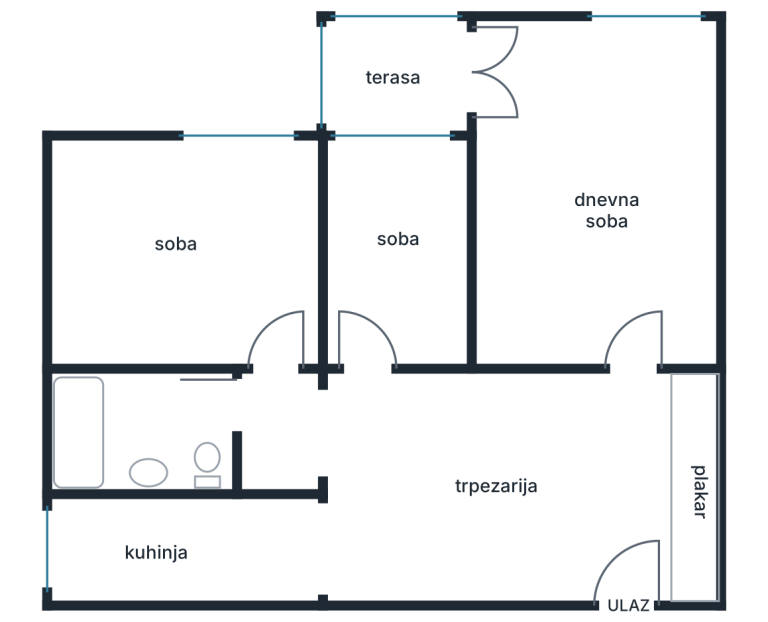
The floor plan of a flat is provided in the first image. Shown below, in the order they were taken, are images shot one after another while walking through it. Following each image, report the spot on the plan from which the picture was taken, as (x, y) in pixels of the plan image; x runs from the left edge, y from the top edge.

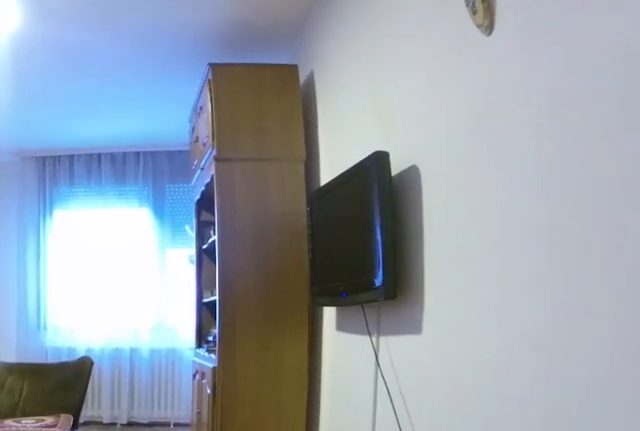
(623, 357)
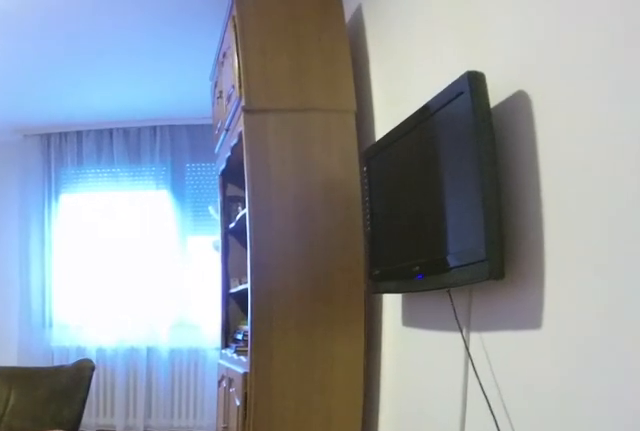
(625, 314)
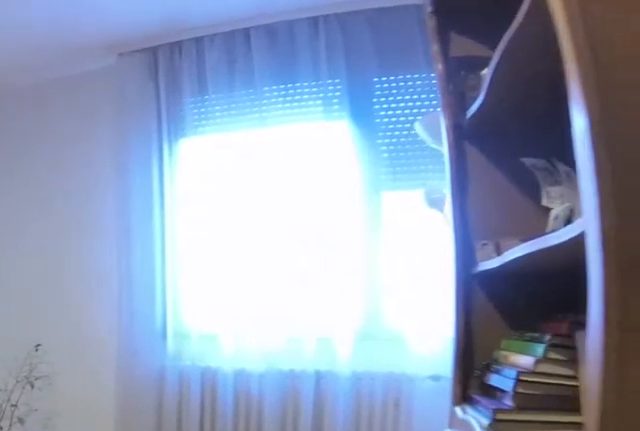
(625, 225)
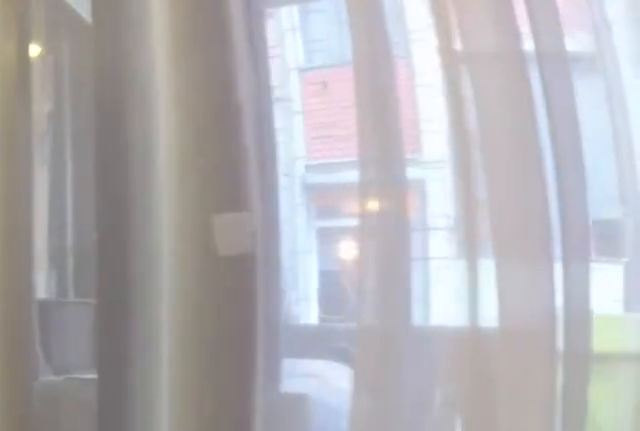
(541, 61)
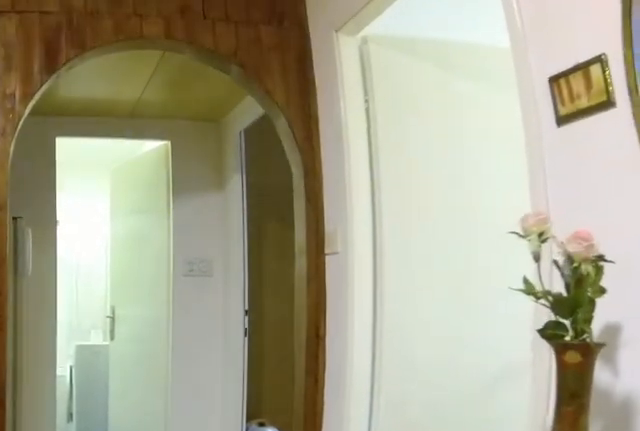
(506, 398)
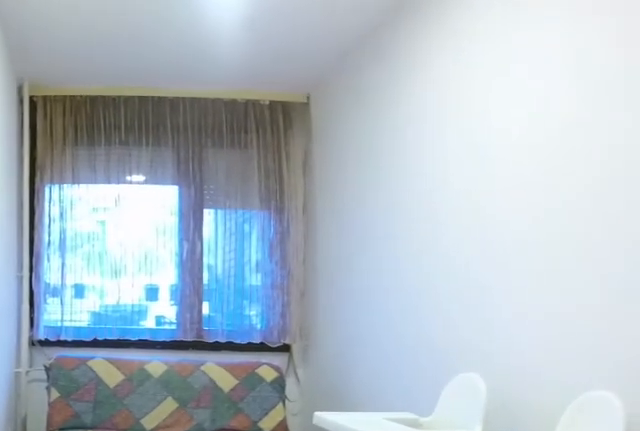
(366, 396)
